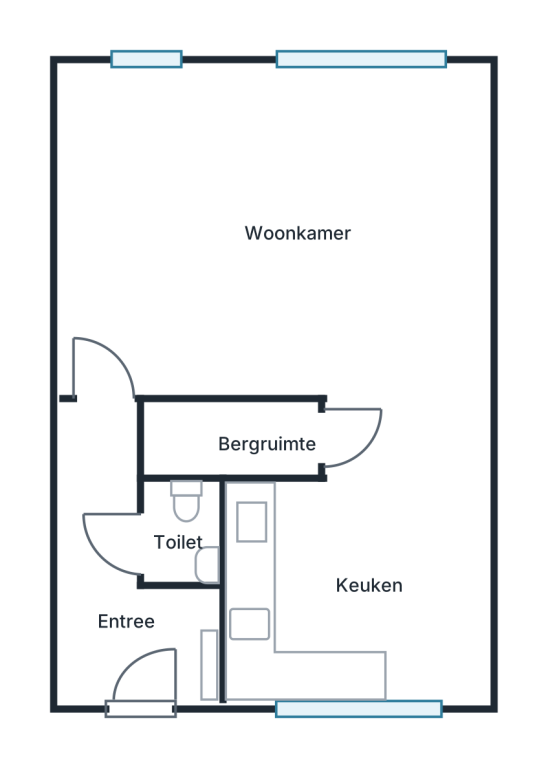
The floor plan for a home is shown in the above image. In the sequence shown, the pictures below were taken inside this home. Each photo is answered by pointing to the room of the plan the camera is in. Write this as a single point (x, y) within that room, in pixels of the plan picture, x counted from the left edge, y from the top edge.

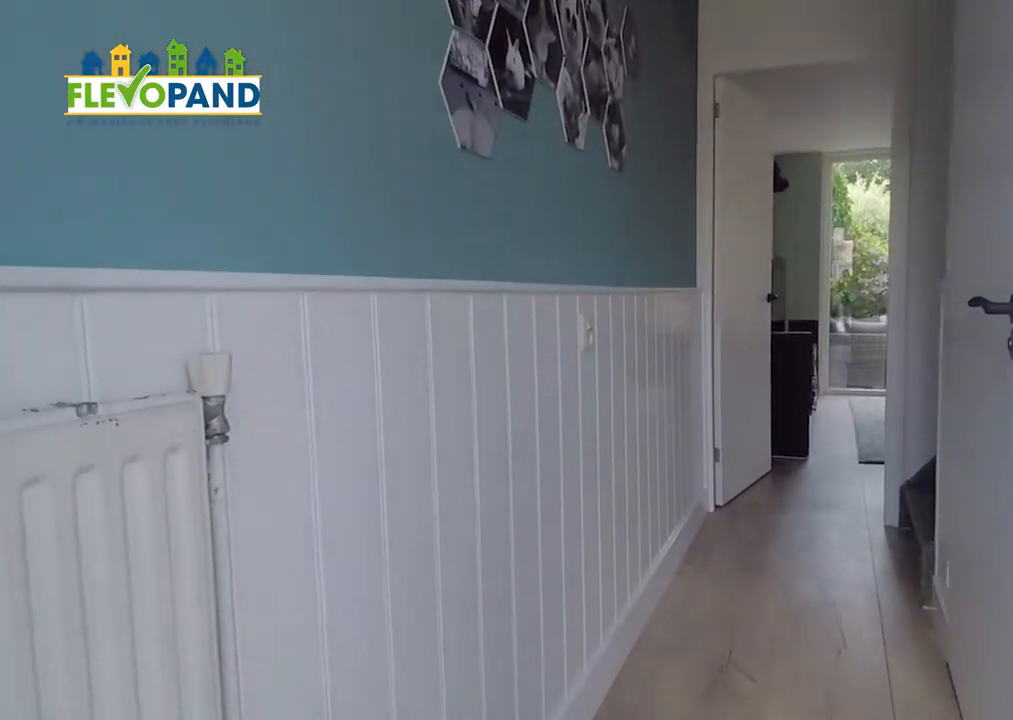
(121, 578)
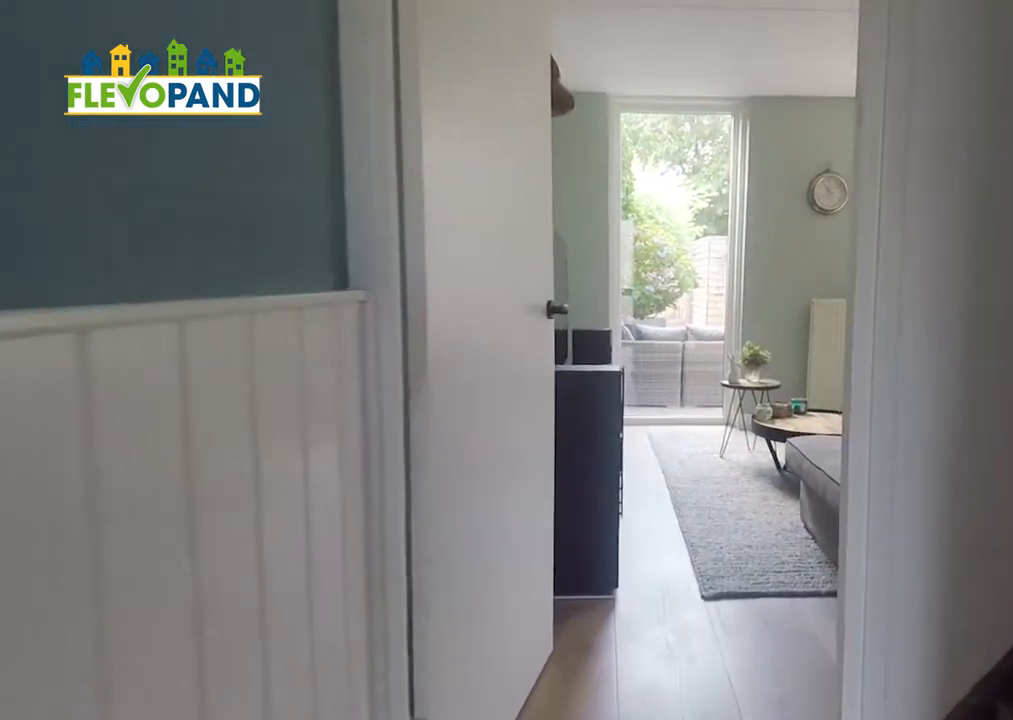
(121, 578)
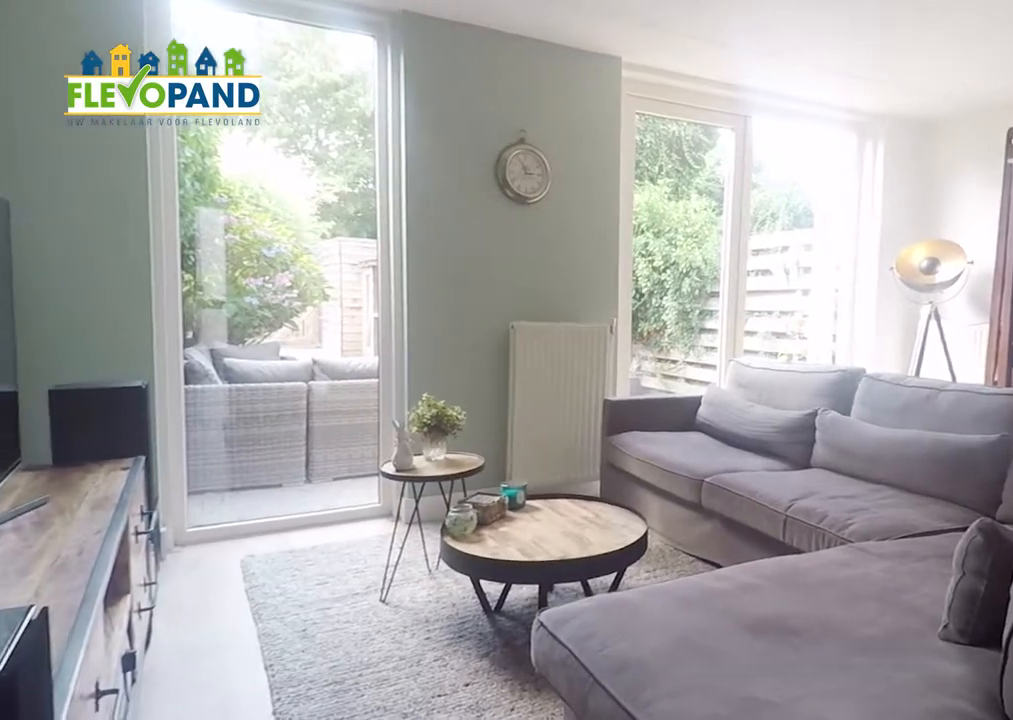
(273, 233)
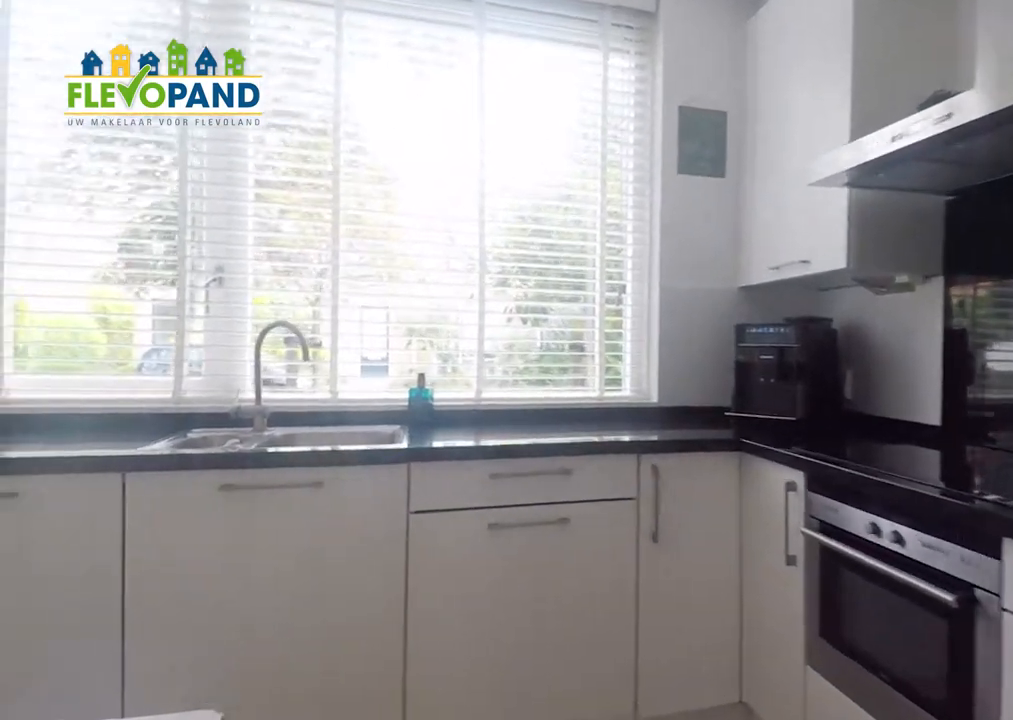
(363, 562)
